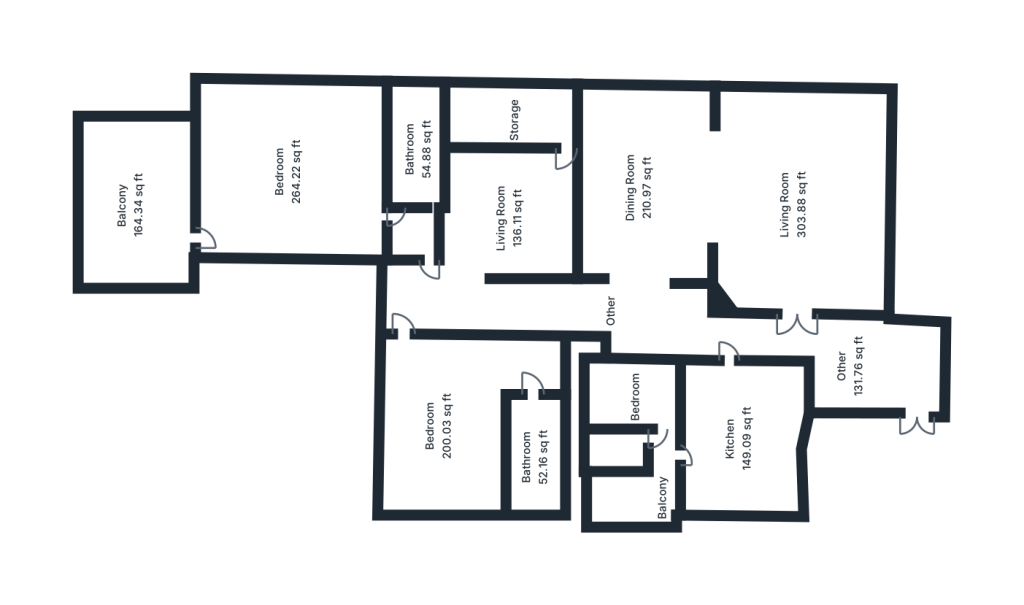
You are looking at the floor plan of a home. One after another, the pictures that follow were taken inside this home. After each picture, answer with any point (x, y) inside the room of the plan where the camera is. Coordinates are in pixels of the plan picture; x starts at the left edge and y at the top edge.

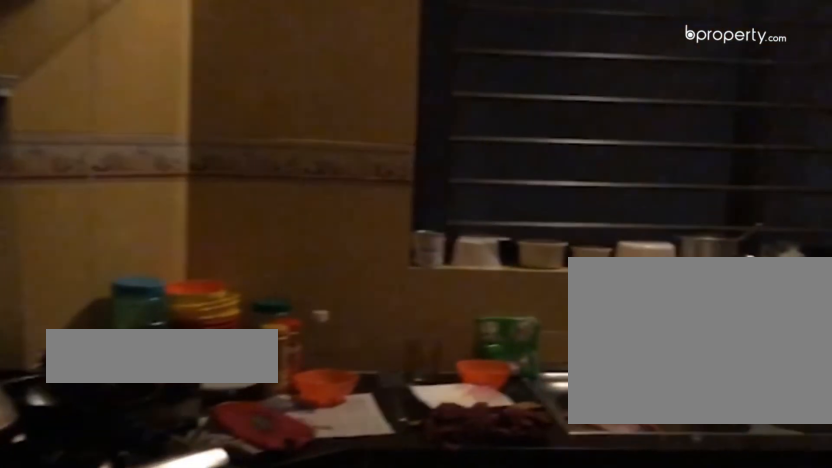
(744, 465)
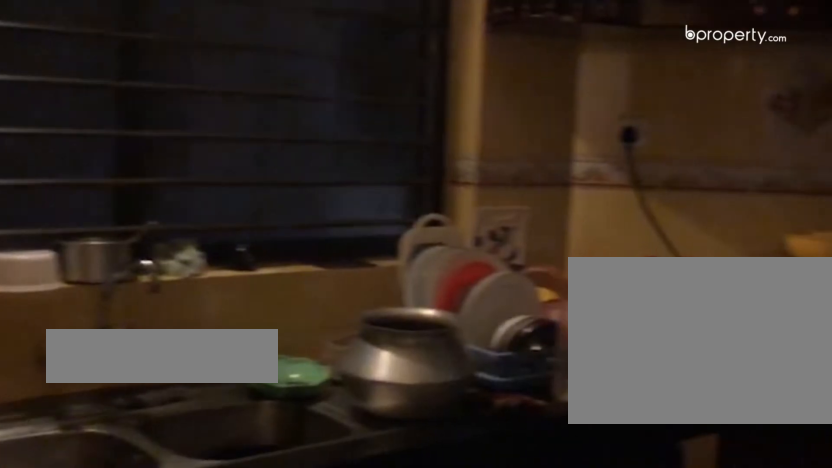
(744, 465)
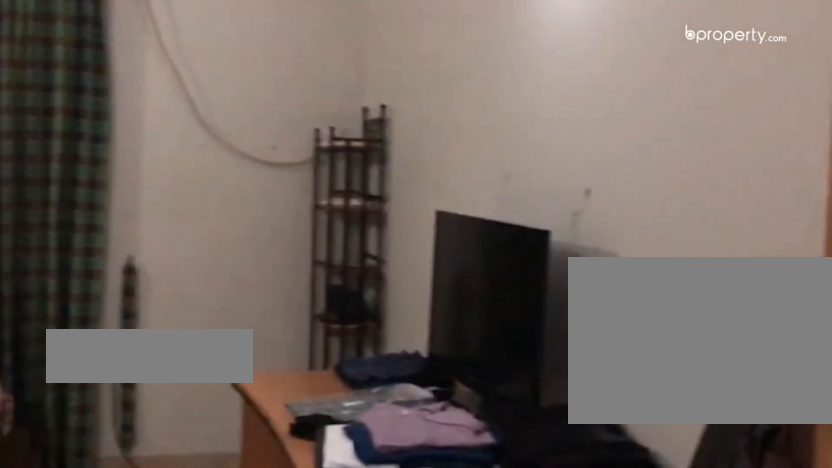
(308, 202)
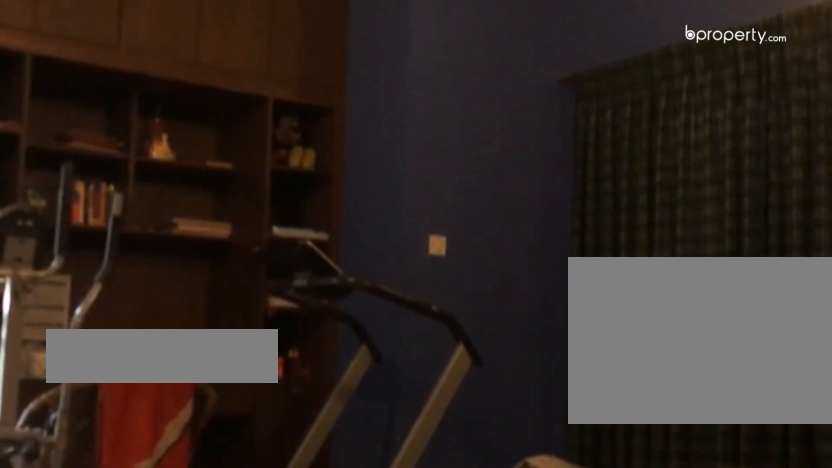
(483, 441)
